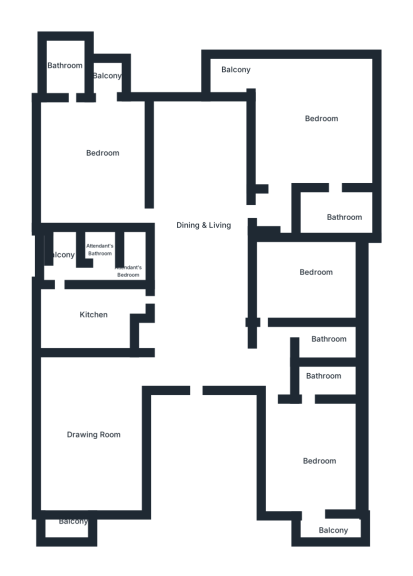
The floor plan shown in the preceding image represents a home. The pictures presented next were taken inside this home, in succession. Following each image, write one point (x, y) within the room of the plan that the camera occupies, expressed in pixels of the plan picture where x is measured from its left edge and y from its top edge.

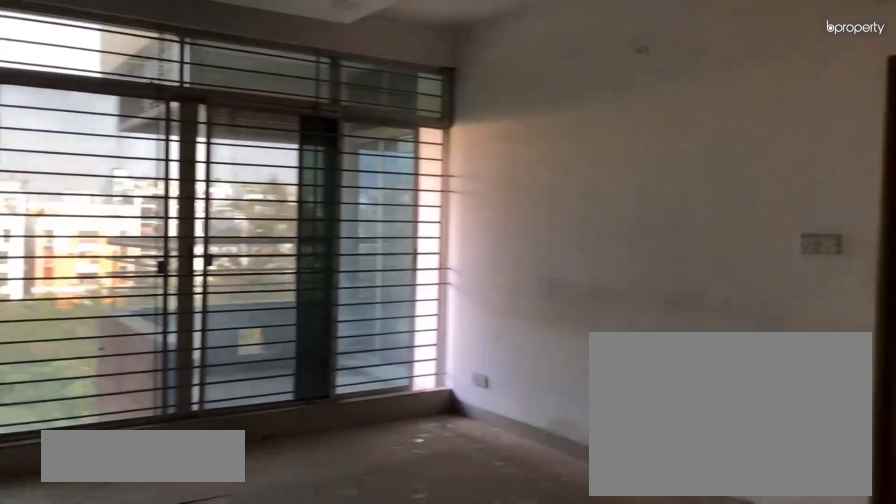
(196, 222)
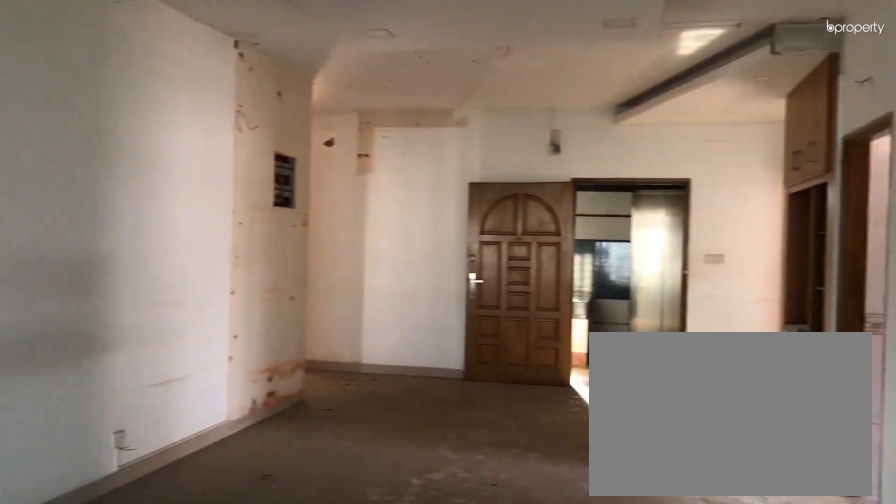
(196, 222)
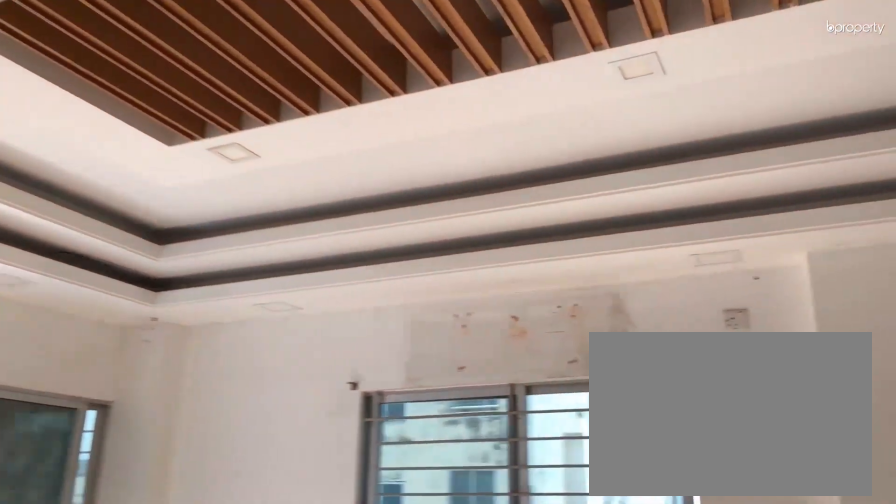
(93, 435)
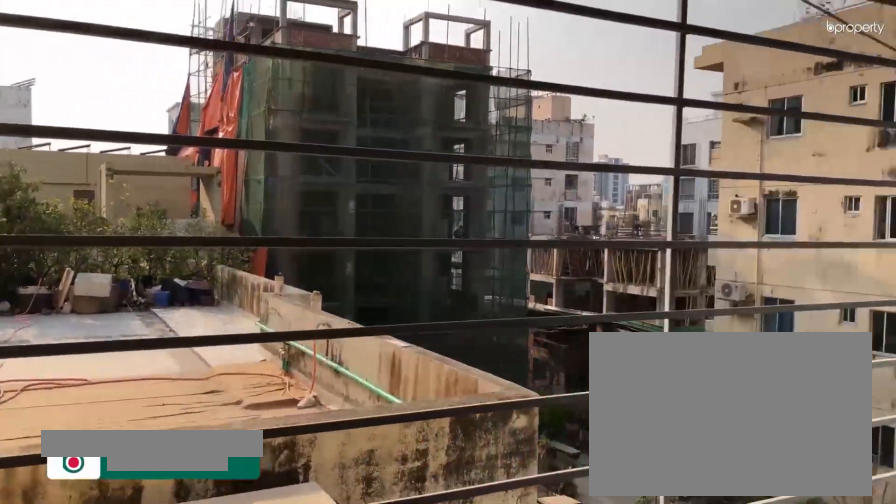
(66, 524)
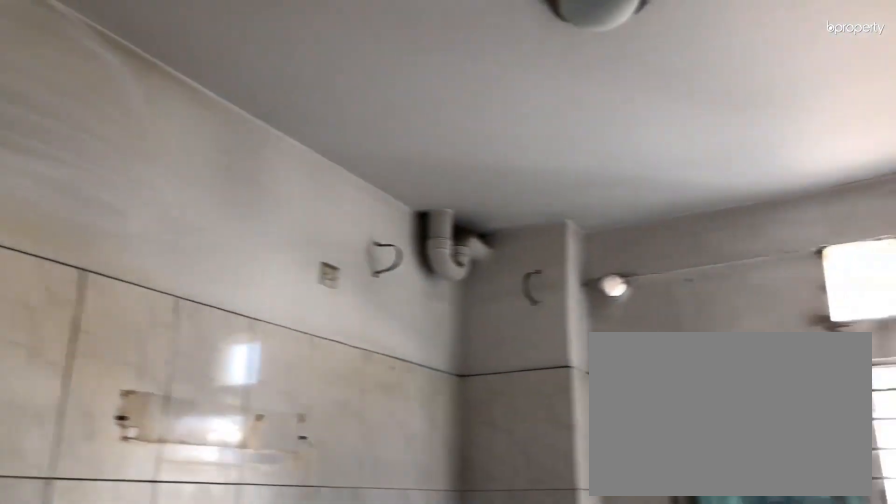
(94, 311)
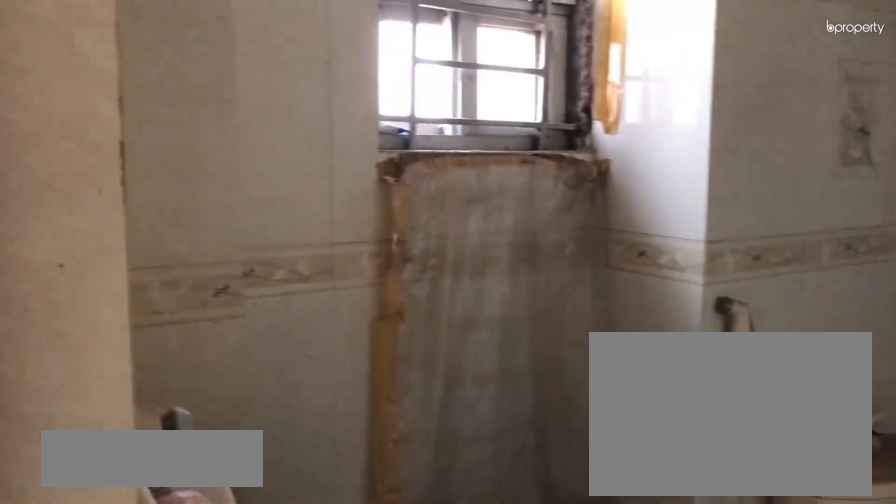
(65, 79)
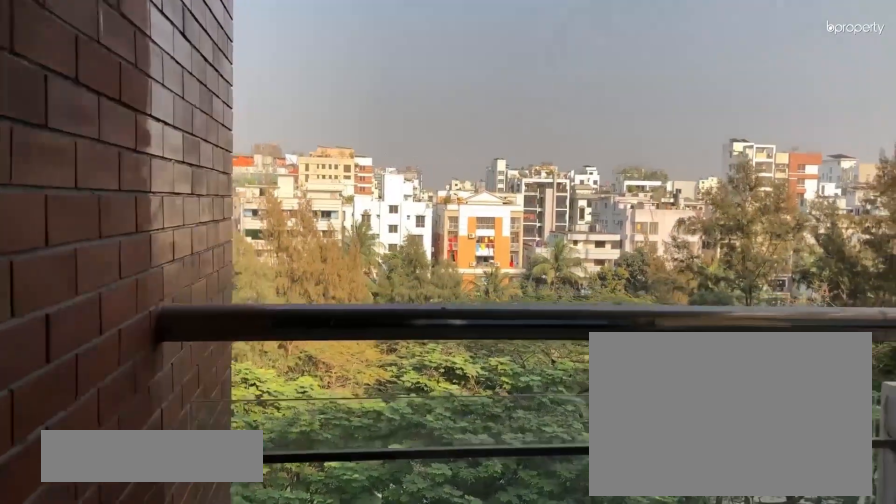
(94, 75)
